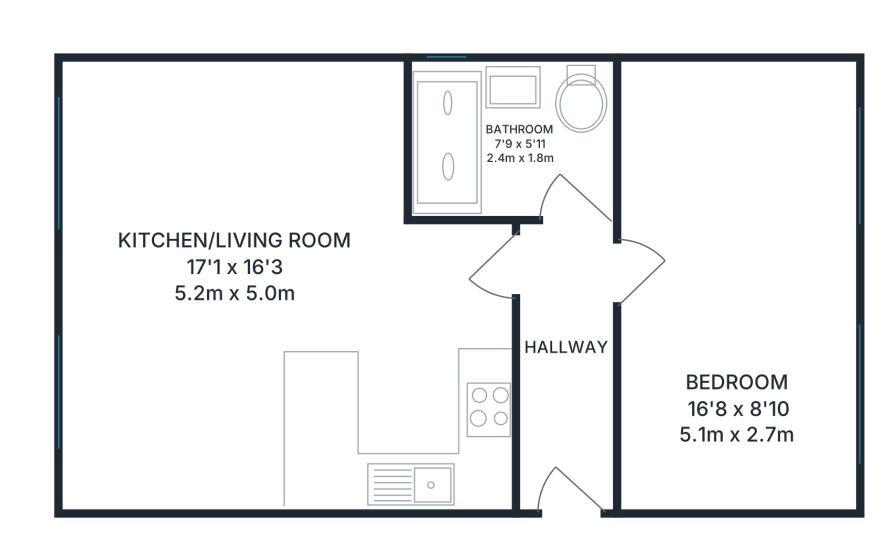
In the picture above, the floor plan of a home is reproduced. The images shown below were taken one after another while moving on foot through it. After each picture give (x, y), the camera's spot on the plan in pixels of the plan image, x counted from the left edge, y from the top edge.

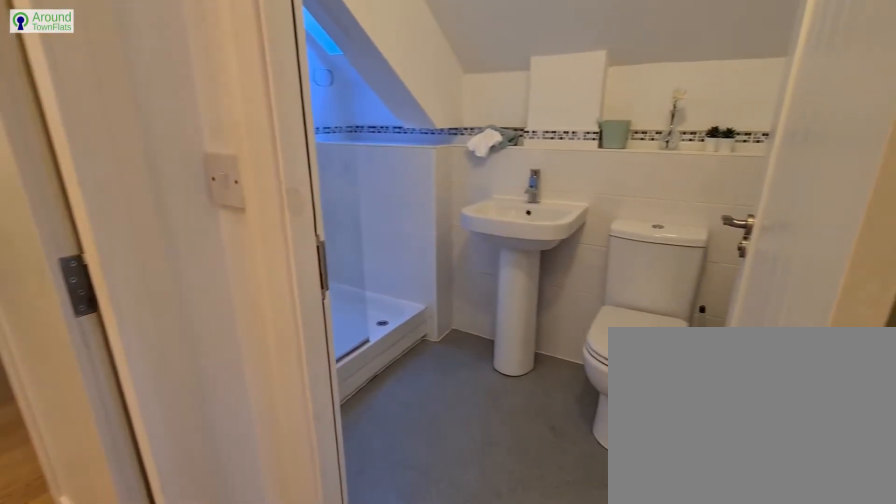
(579, 248)
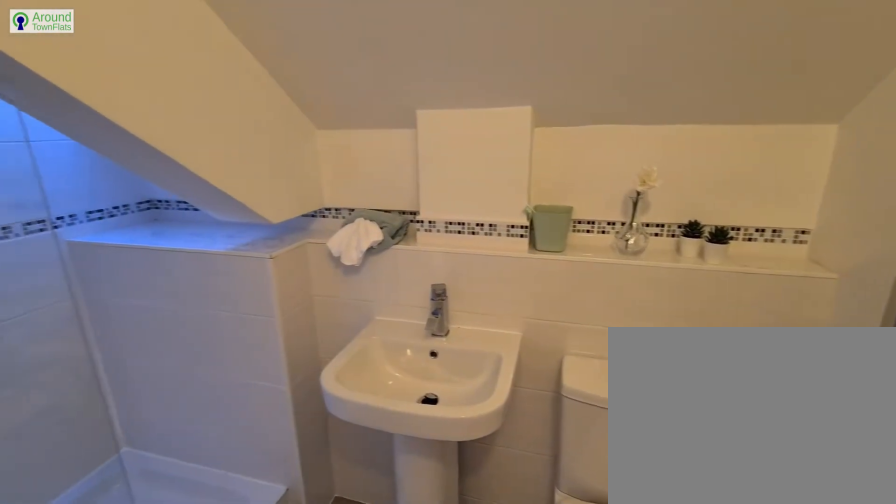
(583, 163)
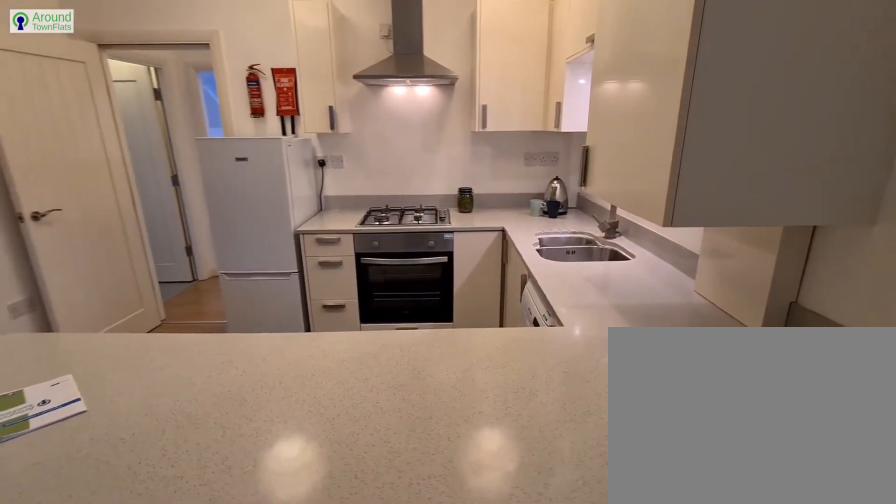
(247, 404)
